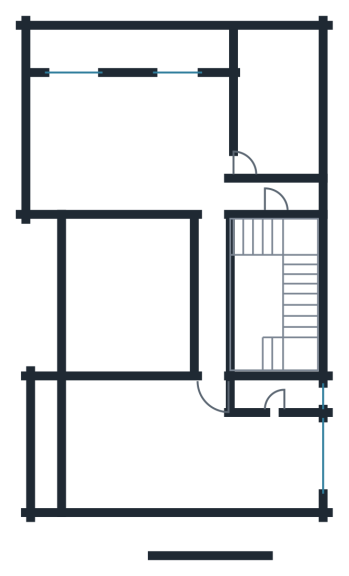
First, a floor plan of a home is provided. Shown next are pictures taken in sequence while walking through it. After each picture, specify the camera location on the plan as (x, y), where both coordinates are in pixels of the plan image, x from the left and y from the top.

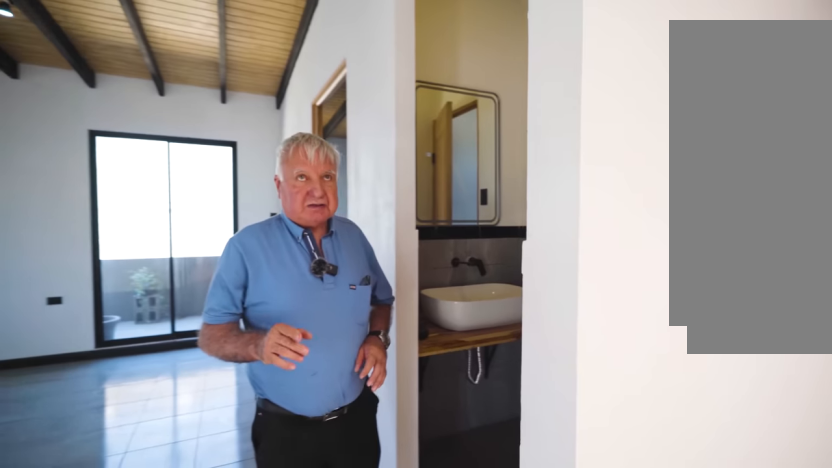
(242, 197)
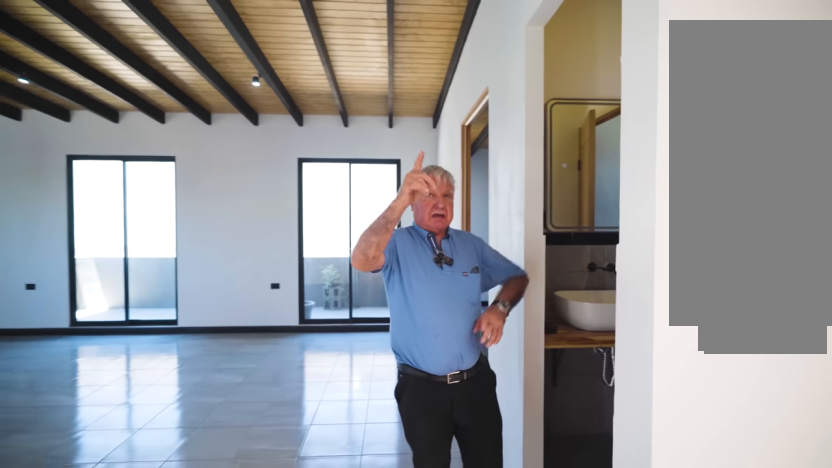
(242, 197)
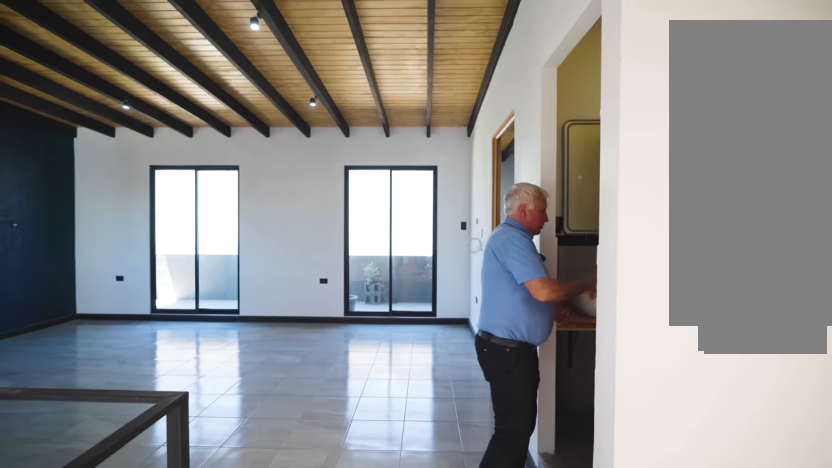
(227, 208)
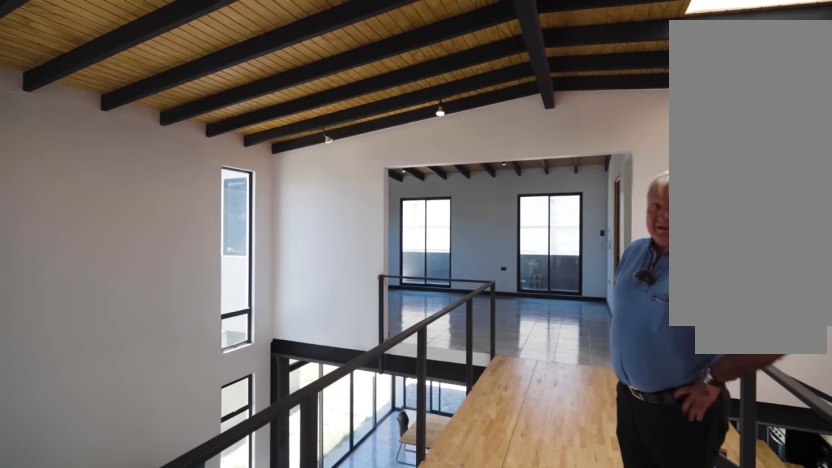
(206, 356)
